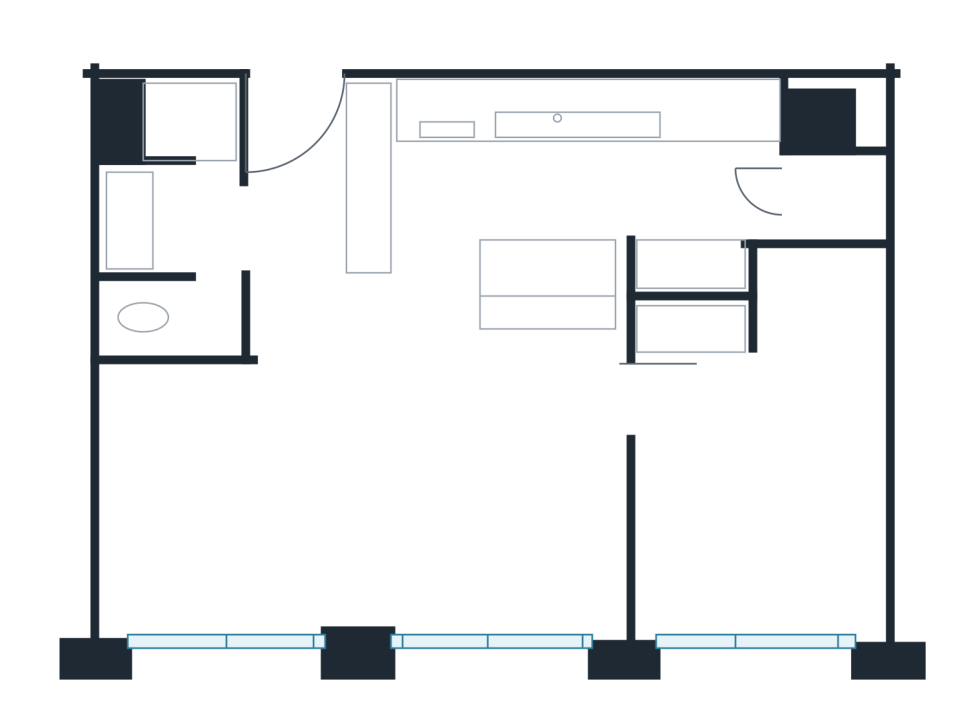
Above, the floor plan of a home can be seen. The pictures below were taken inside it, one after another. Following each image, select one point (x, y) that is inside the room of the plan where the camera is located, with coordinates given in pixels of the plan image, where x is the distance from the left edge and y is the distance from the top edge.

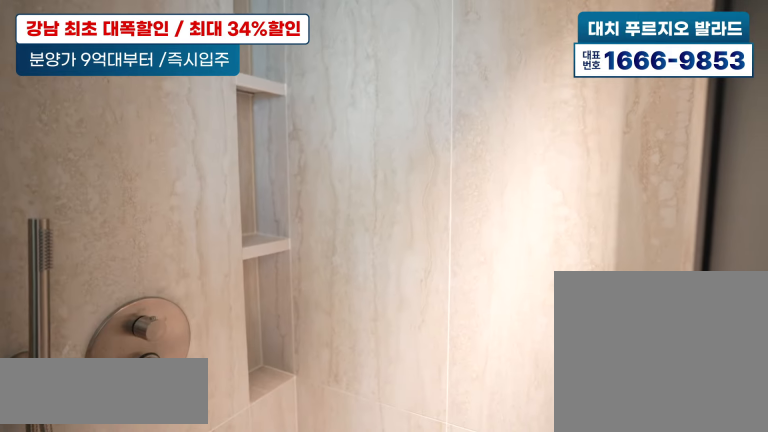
(191, 201)
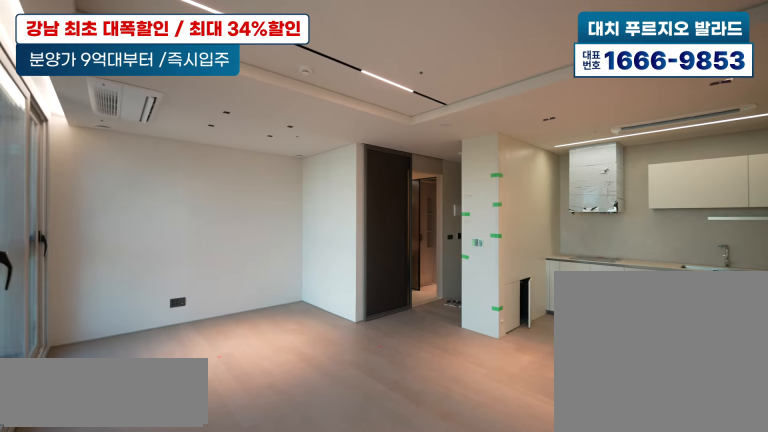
(325, 461)
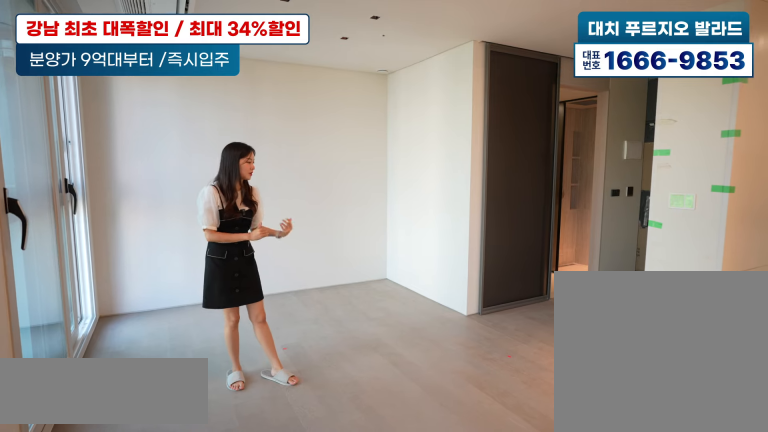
(325, 462)
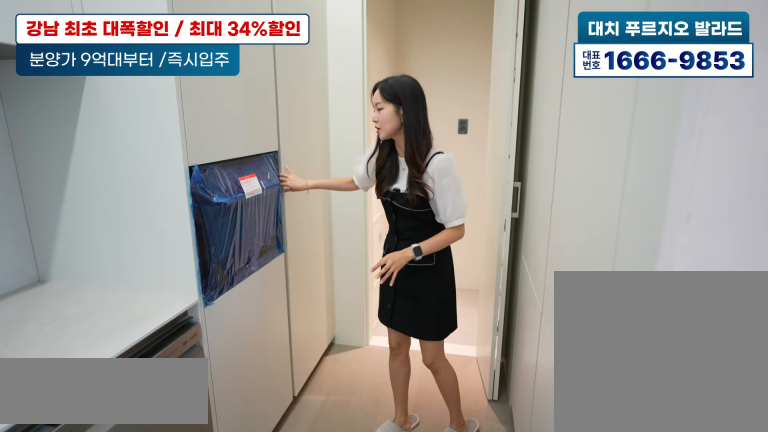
(610, 175)
